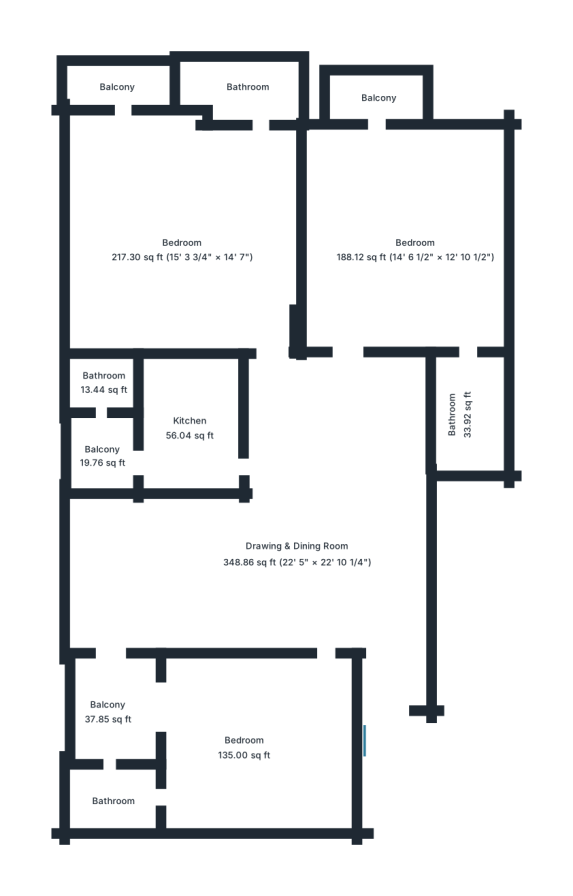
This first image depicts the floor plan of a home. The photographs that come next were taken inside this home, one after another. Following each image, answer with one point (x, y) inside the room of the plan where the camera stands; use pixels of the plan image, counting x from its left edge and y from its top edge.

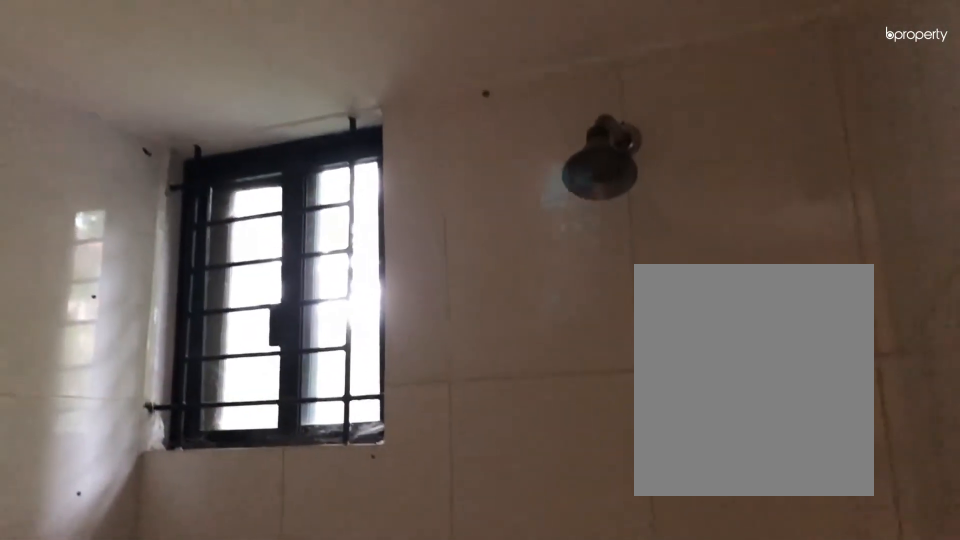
(118, 795)
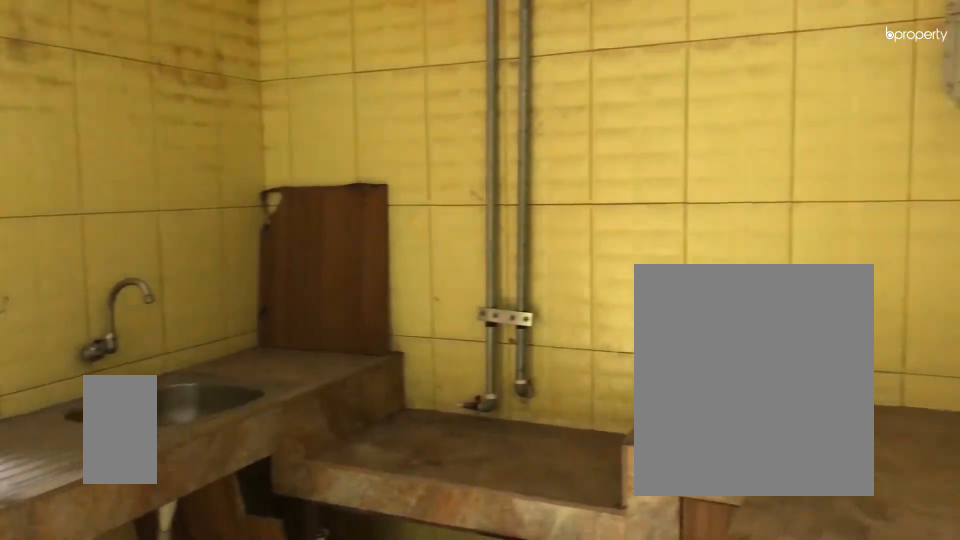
(188, 417)
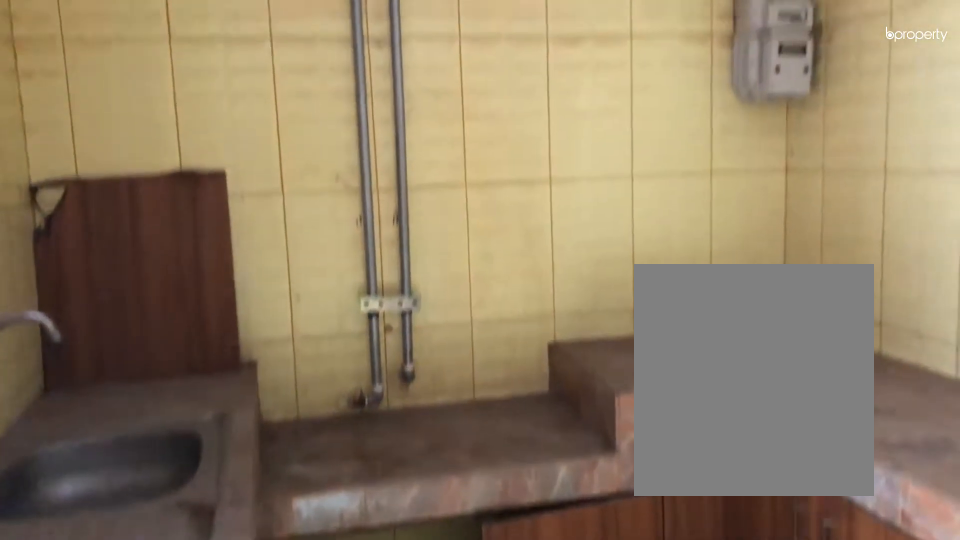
(189, 416)
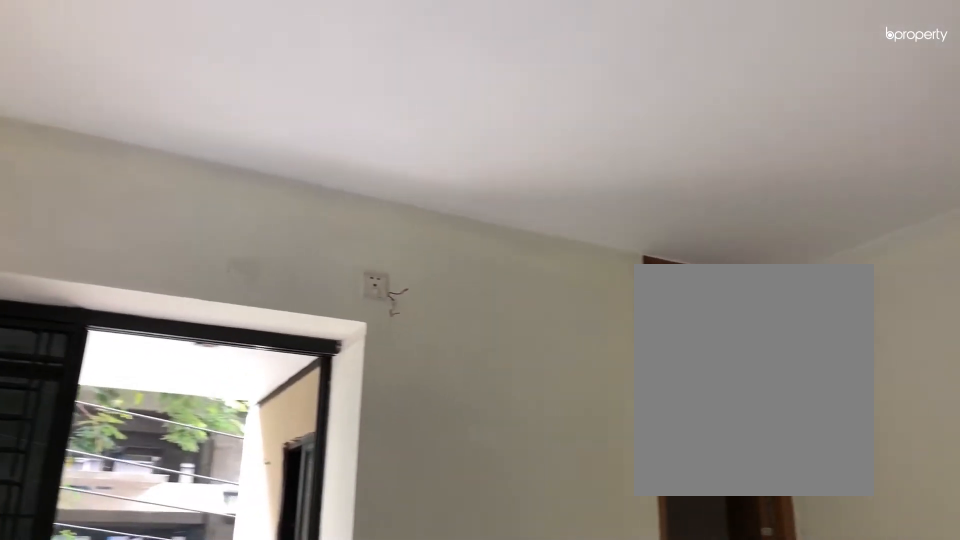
(180, 248)
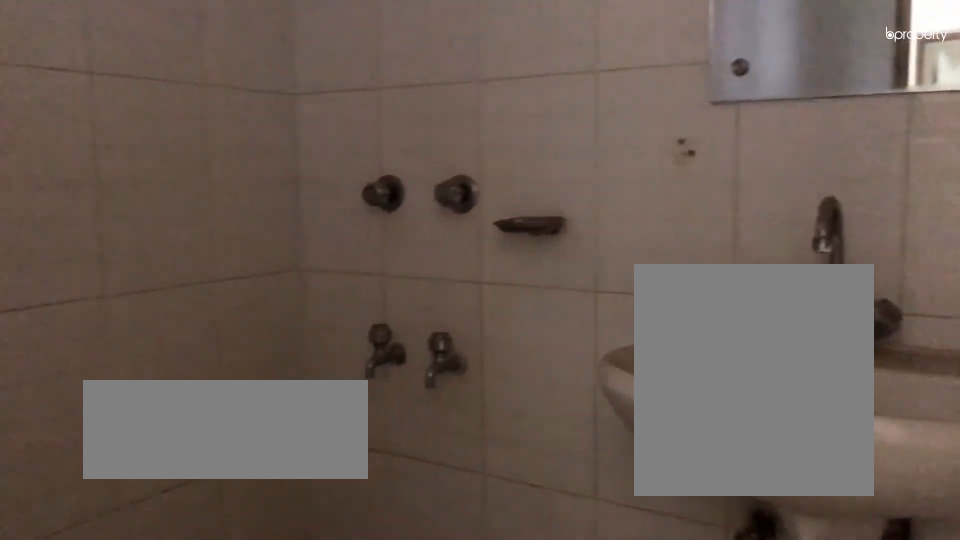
(248, 98)
